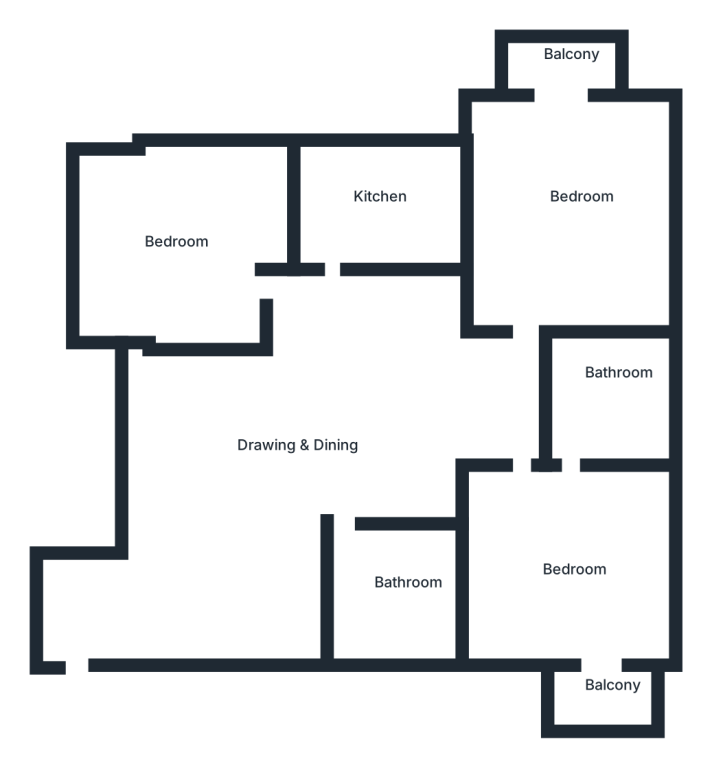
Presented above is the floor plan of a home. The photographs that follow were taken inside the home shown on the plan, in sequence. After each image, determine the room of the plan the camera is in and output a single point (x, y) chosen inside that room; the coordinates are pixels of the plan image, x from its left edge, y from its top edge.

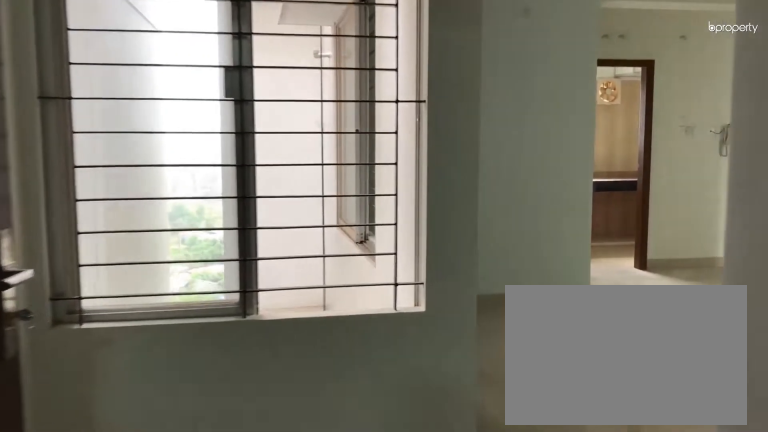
(74, 658)
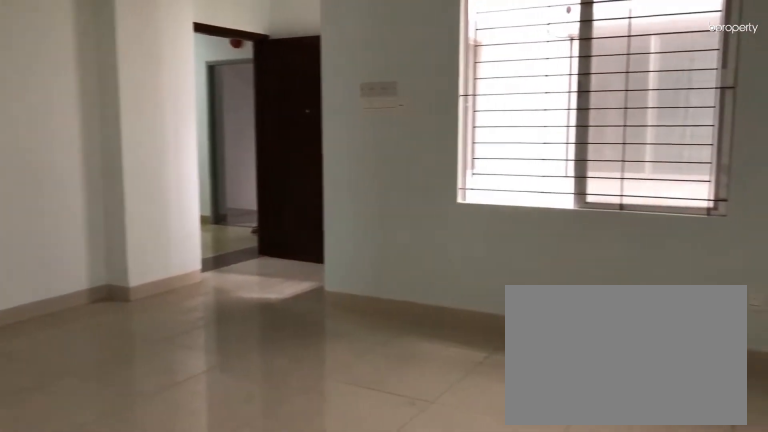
(306, 433)
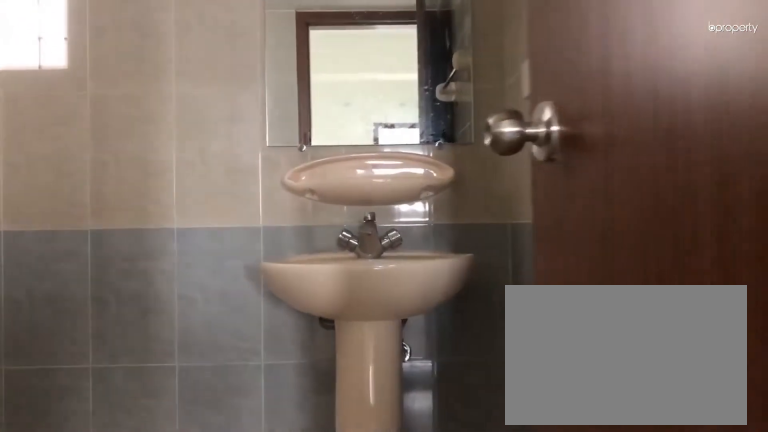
(389, 585)
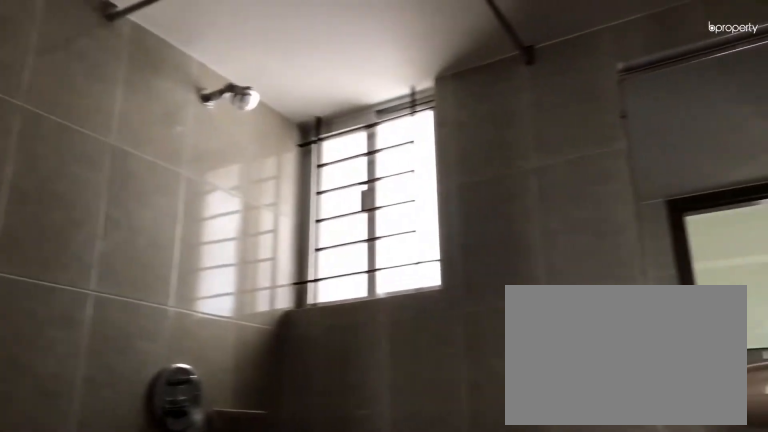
(389, 585)
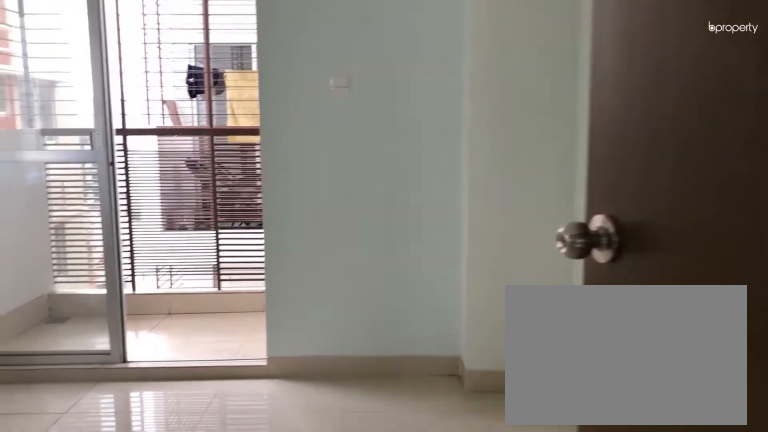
(582, 580)
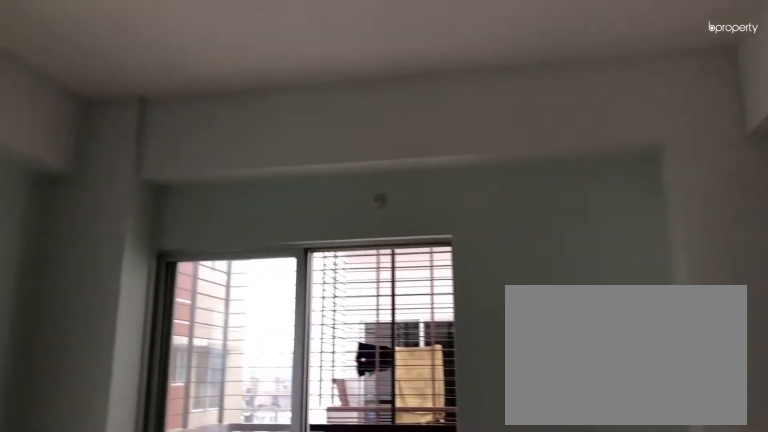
(582, 580)
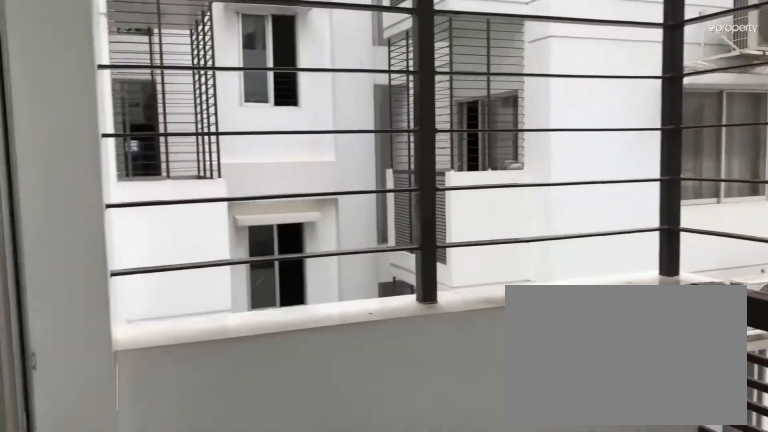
(602, 695)
